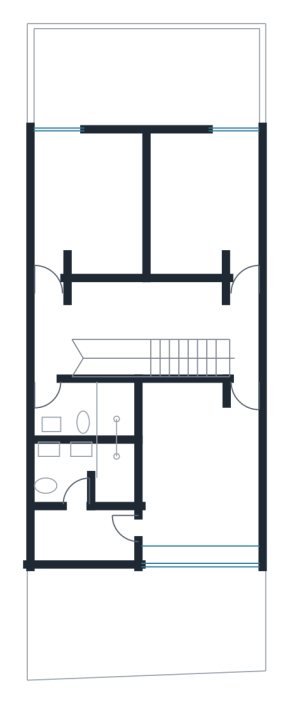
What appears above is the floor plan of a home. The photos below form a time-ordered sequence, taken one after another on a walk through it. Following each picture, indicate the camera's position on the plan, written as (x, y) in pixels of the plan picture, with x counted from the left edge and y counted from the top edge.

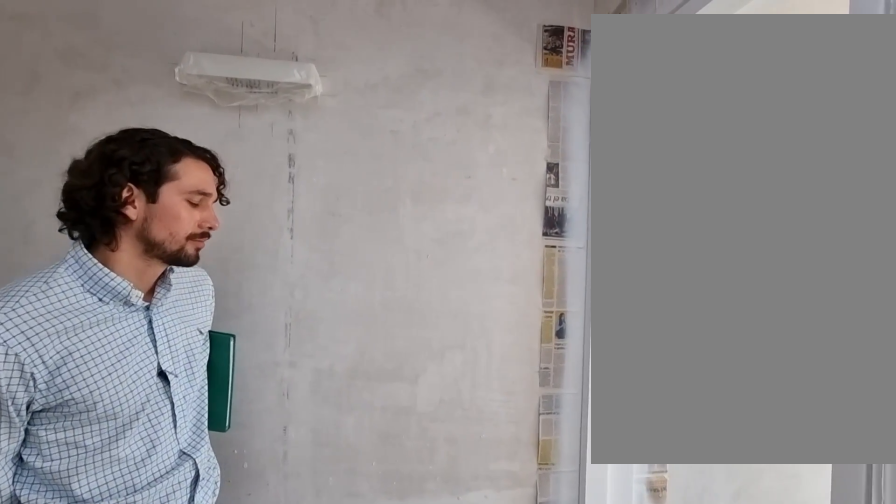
(52, 324)
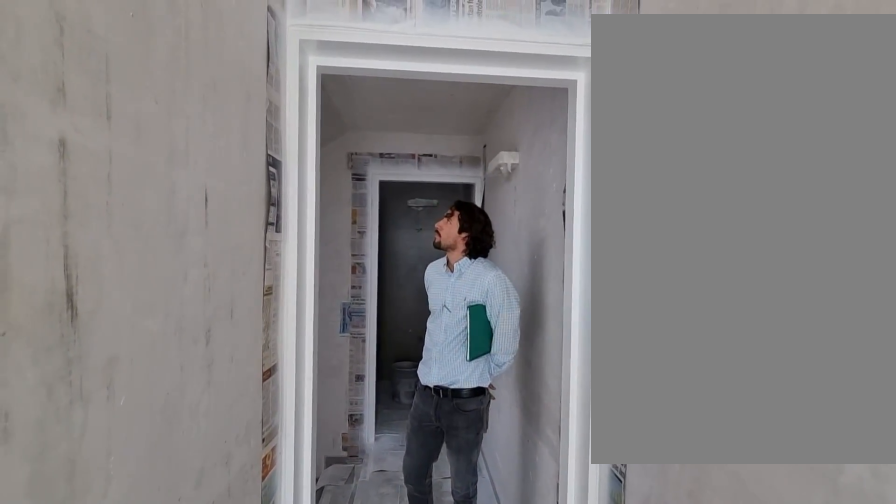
(50, 244)
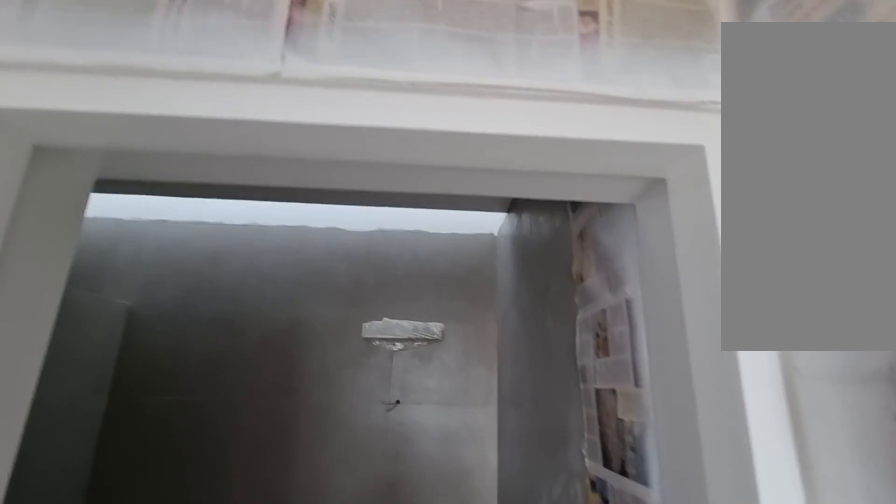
(50, 374)
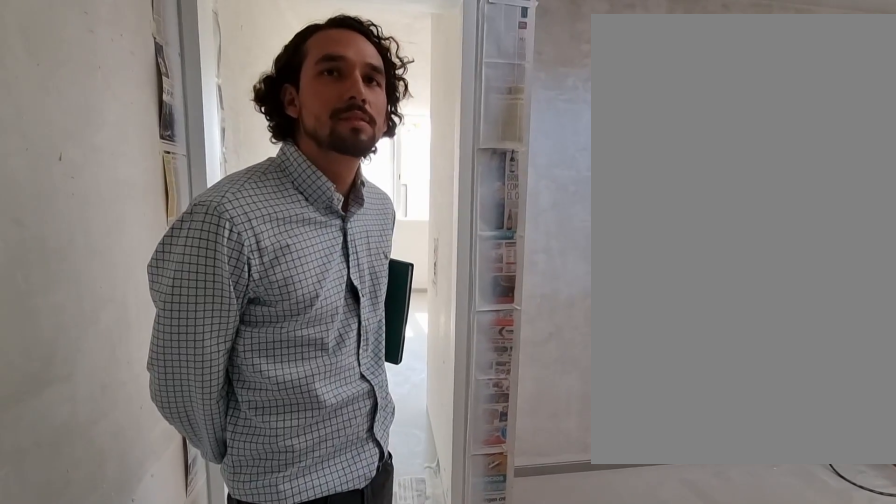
(54, 362)
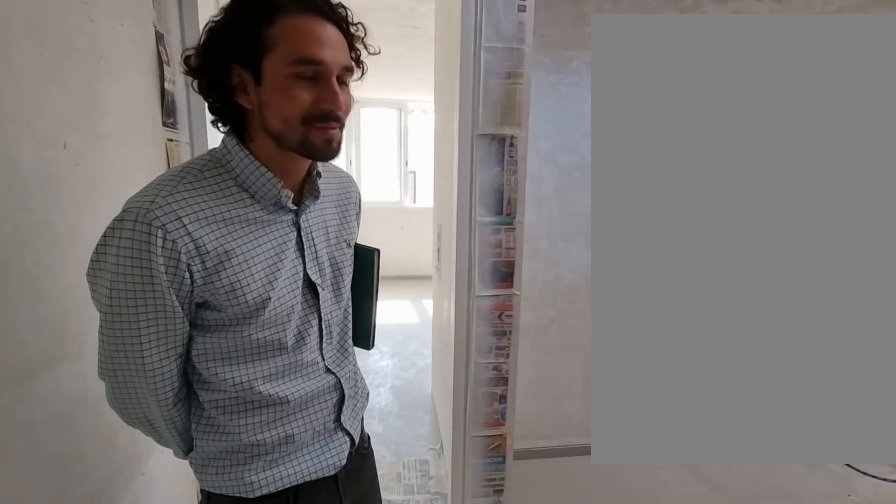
(54, 360)
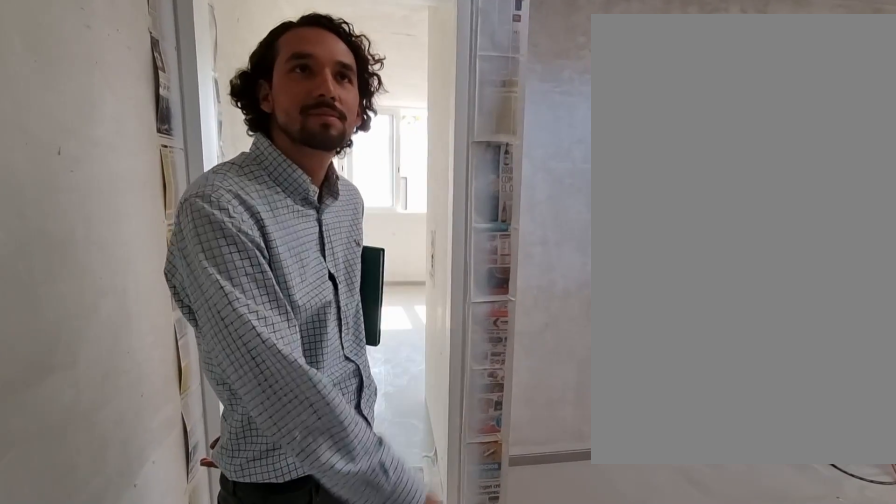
(54, 362)
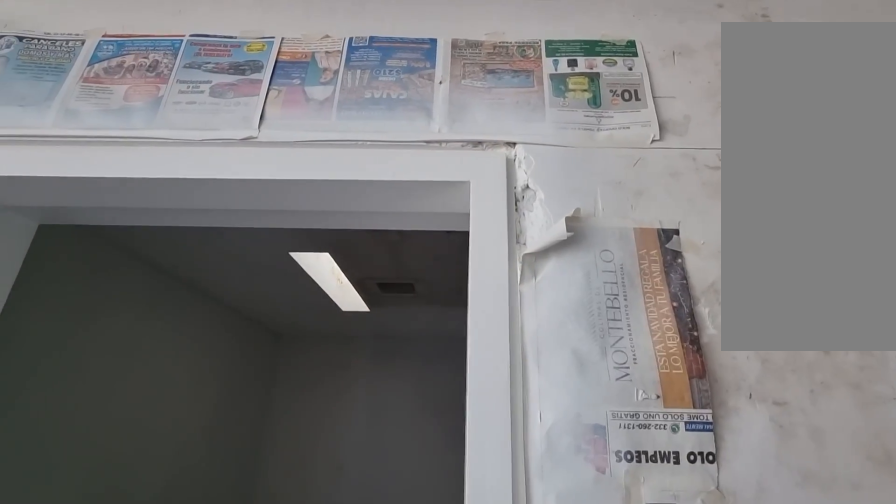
(155, 522)
